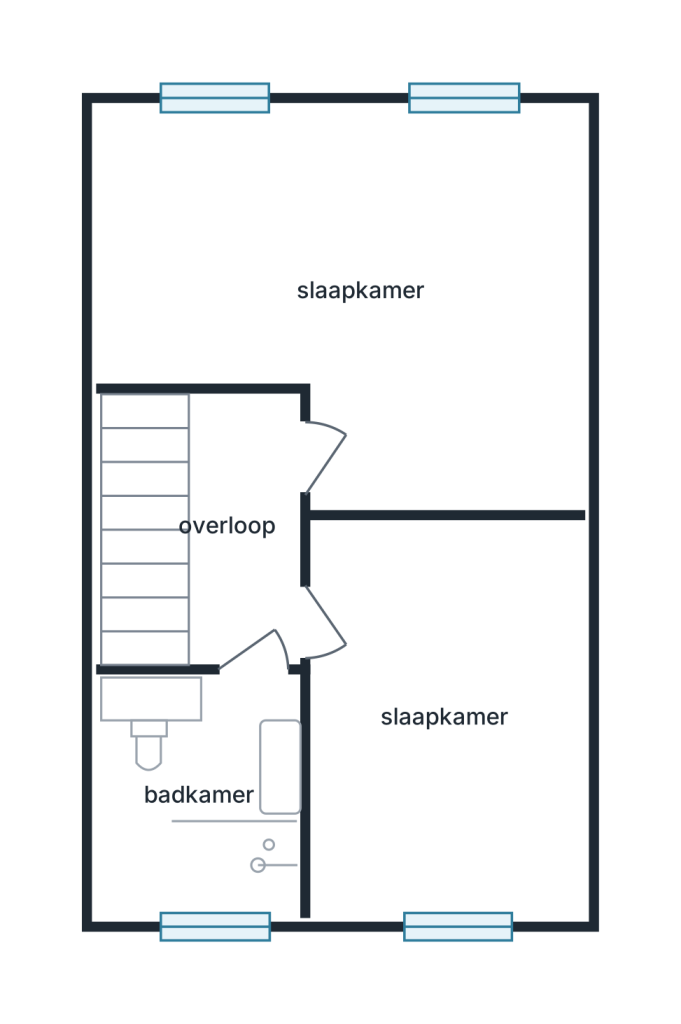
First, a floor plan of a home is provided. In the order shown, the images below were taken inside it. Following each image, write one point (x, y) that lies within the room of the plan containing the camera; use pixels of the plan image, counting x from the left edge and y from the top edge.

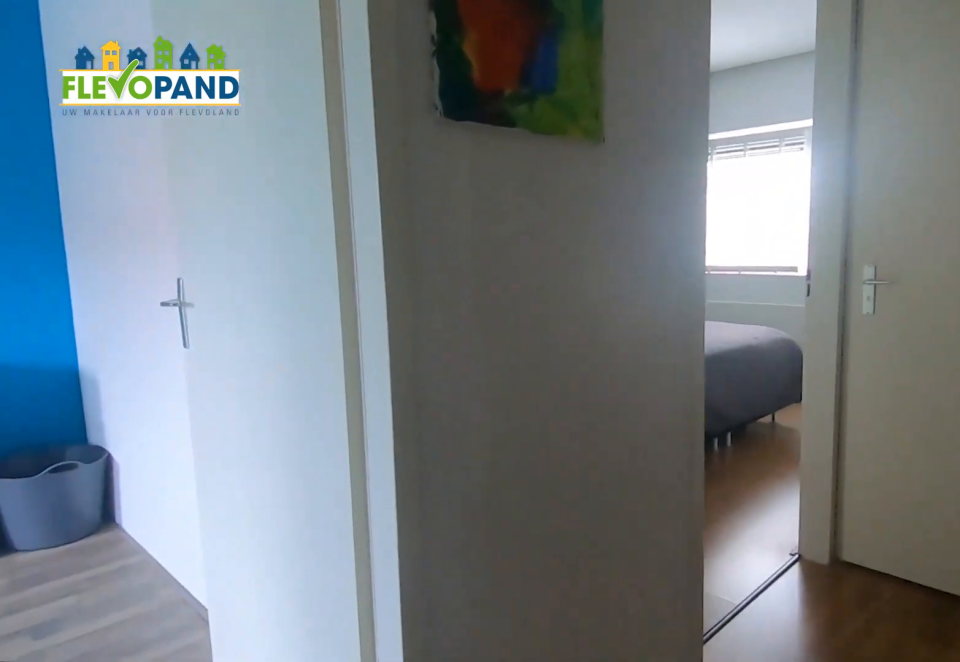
(231, 455)
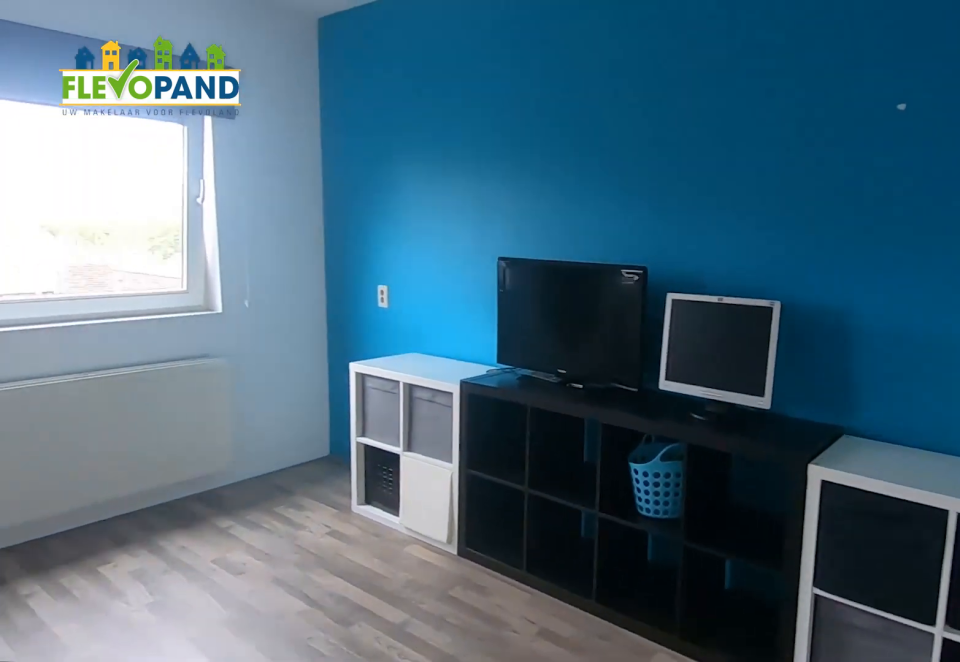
(304, 220)
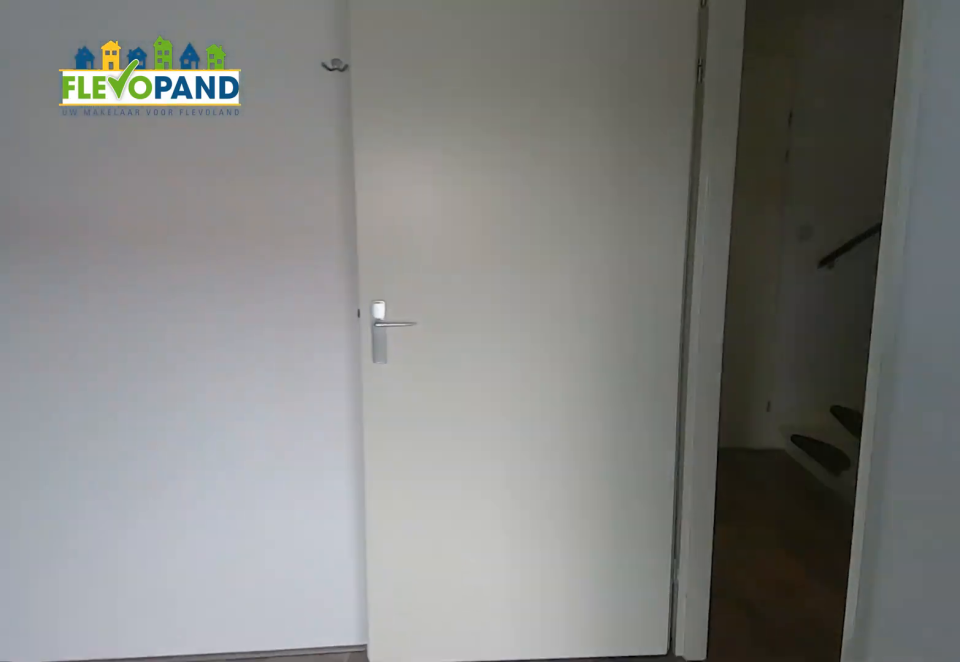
(304, 220)
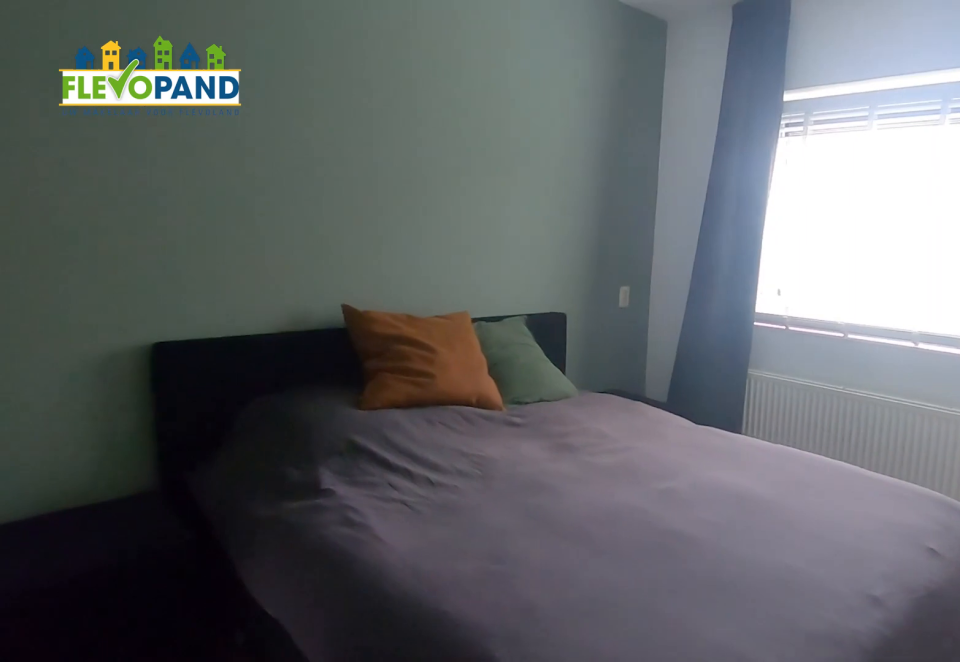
(445, 715)
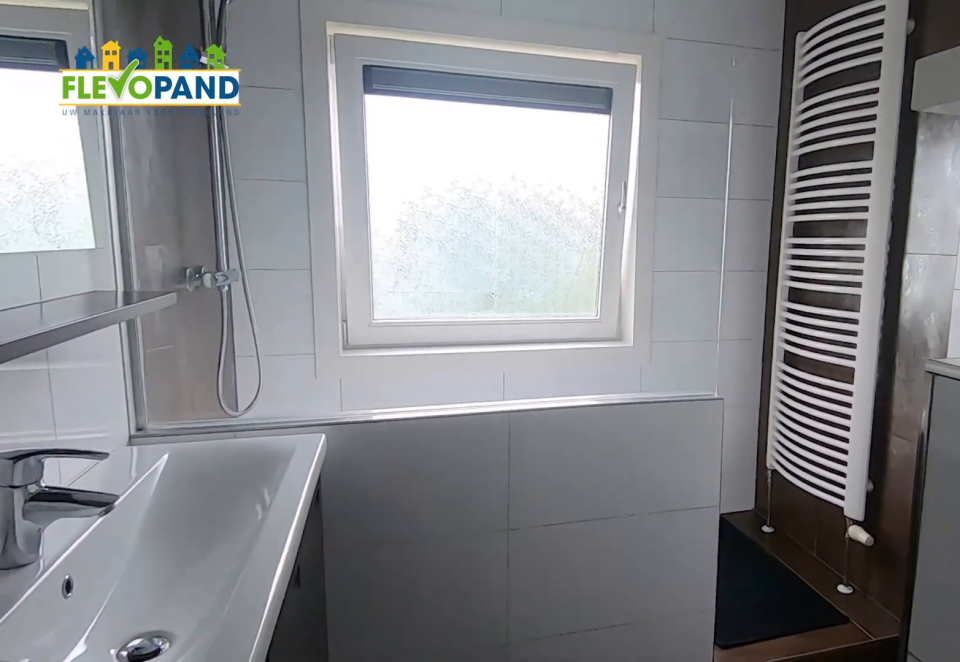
(152, 711)
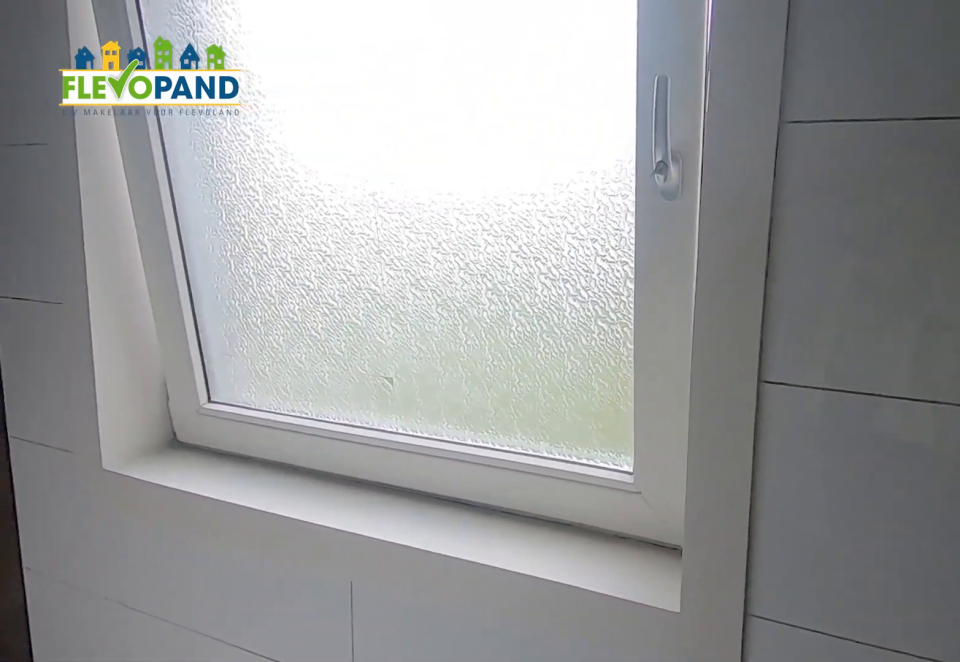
(152, 711)
